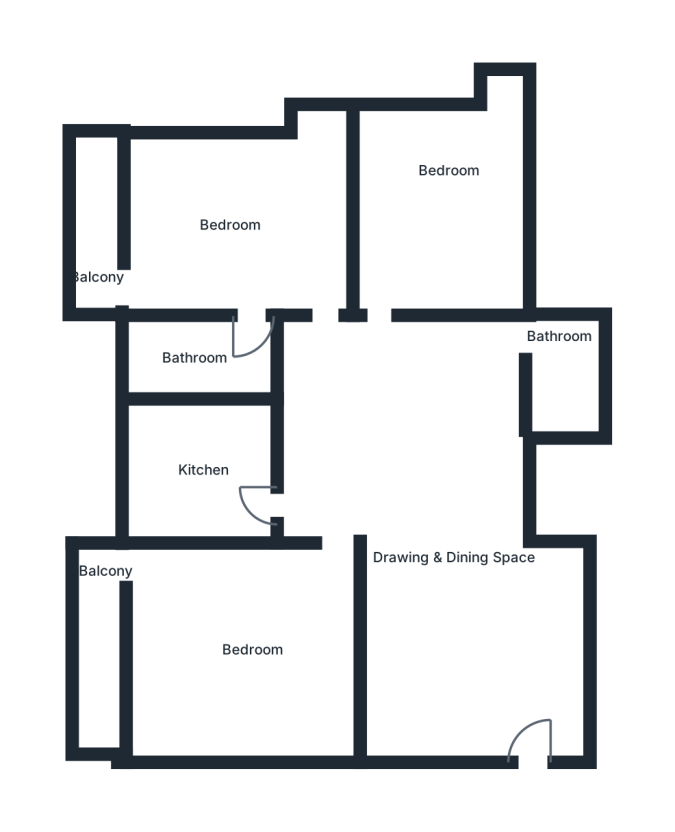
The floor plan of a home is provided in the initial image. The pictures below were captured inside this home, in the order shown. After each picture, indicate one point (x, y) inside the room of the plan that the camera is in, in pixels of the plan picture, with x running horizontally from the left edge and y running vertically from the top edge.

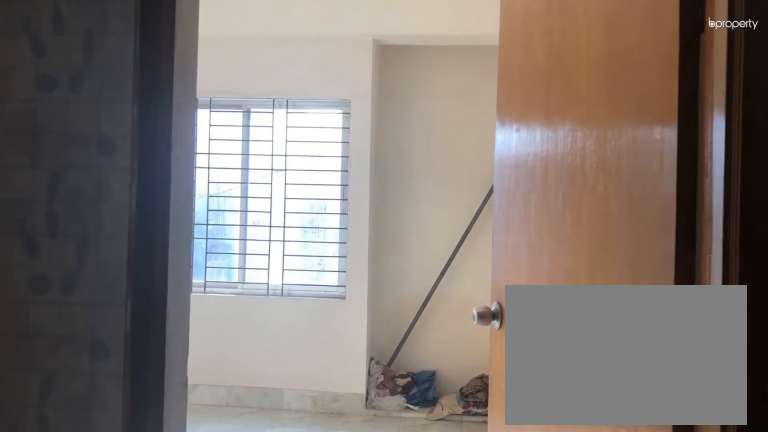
(326, 290)
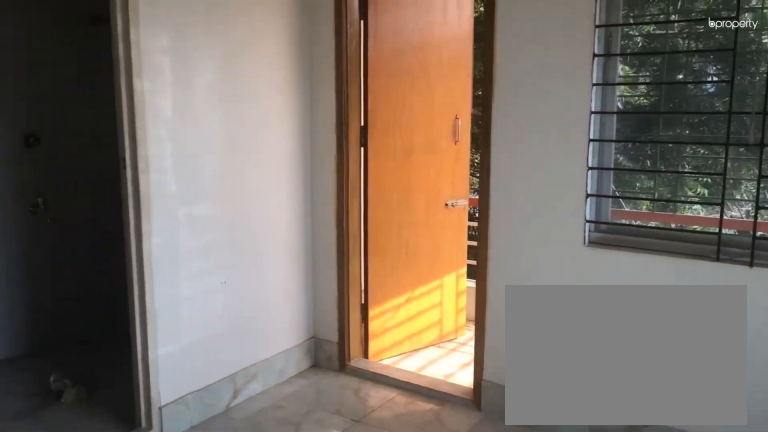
(220, 225)
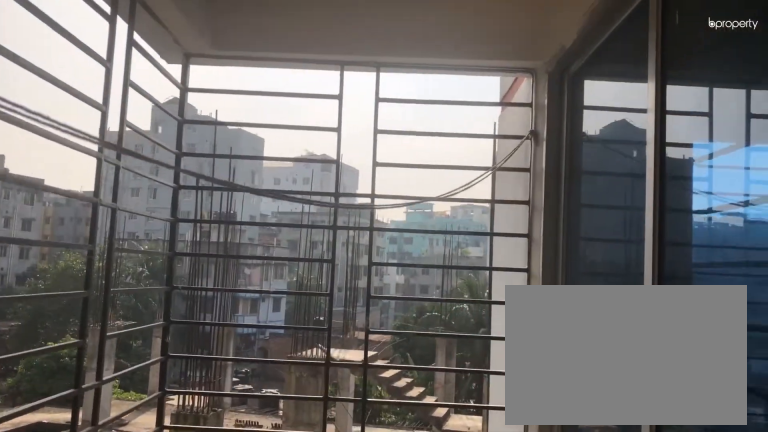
(93, 248)
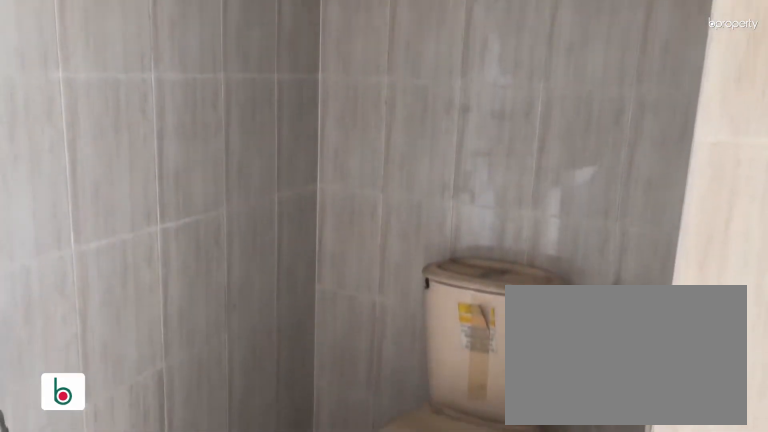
(197, 354)
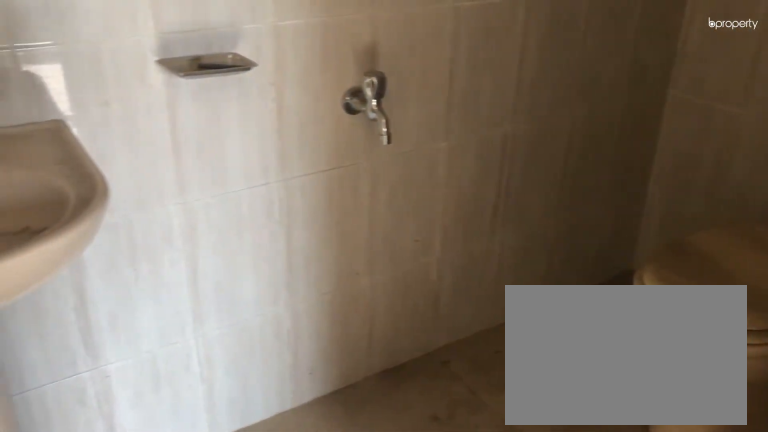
(197, 354)
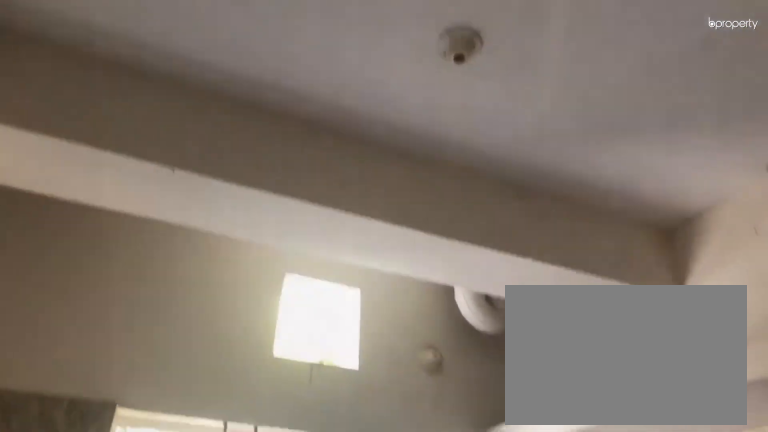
(216, 474)
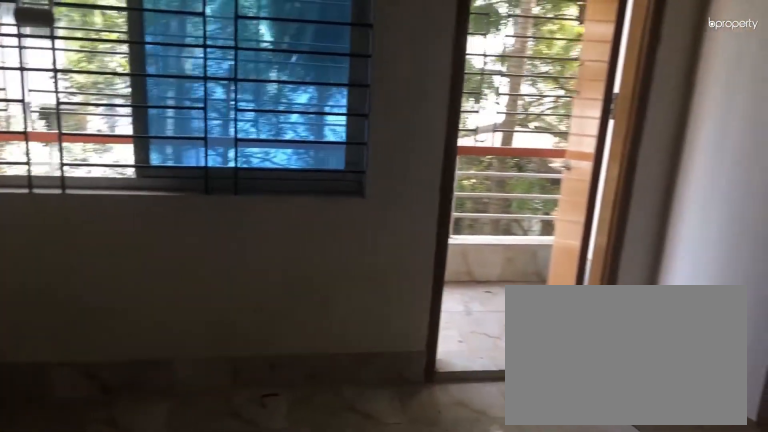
(237, 639)
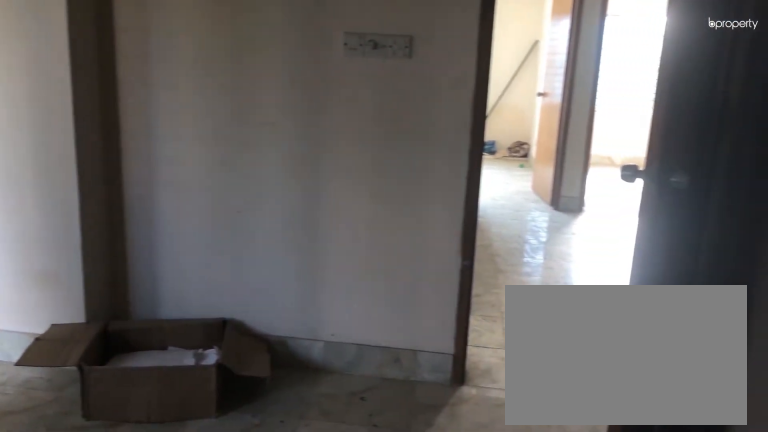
(237, 639)
